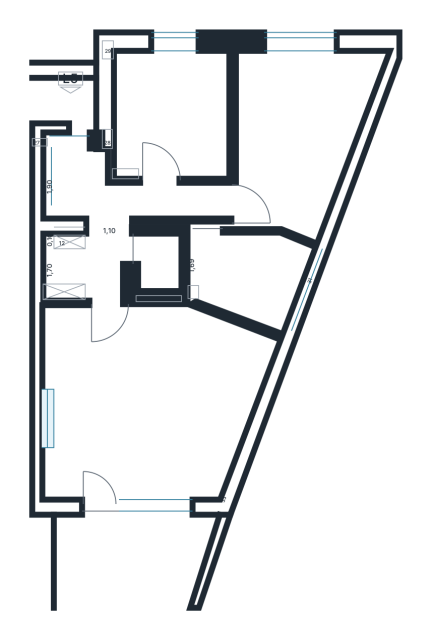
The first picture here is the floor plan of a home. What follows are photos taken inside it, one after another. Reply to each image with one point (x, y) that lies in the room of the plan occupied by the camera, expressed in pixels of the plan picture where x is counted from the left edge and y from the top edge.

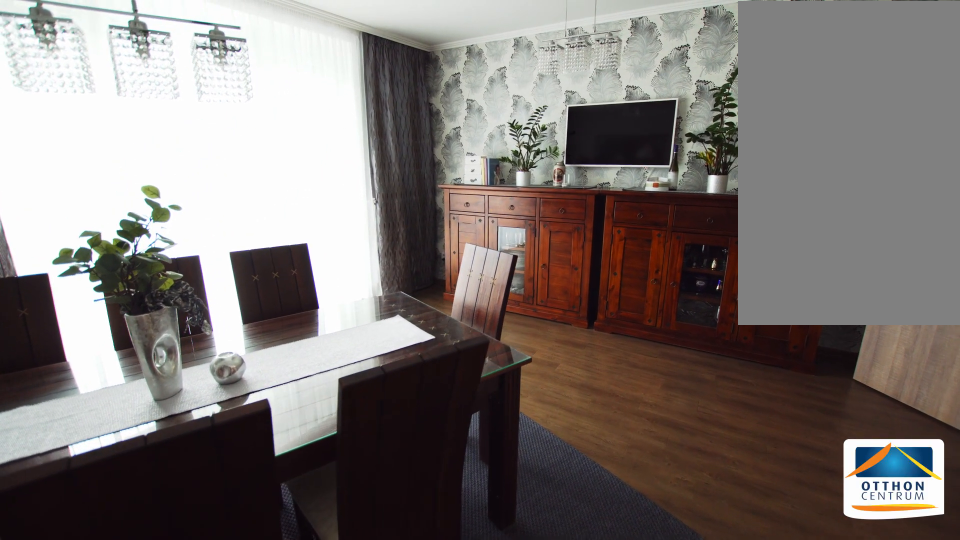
(150, 403)
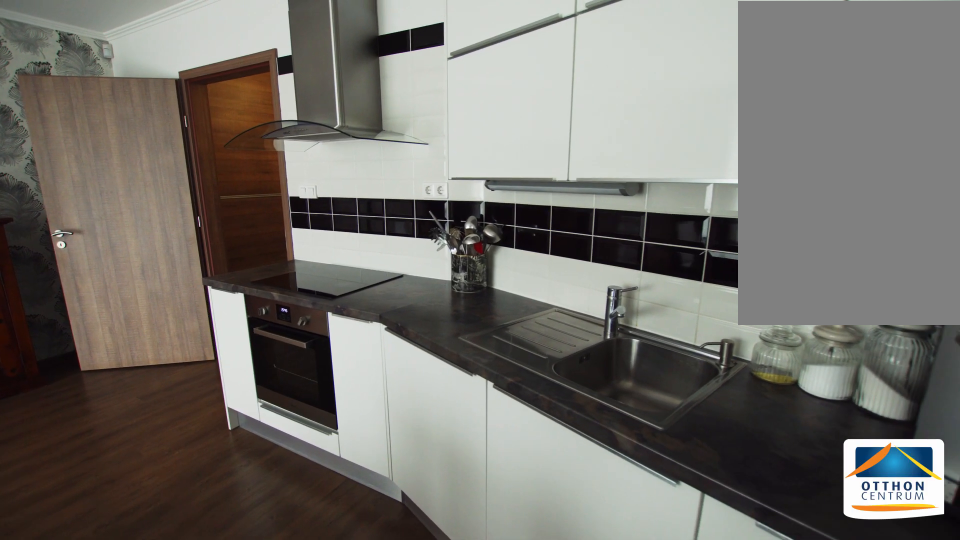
(150, 403)
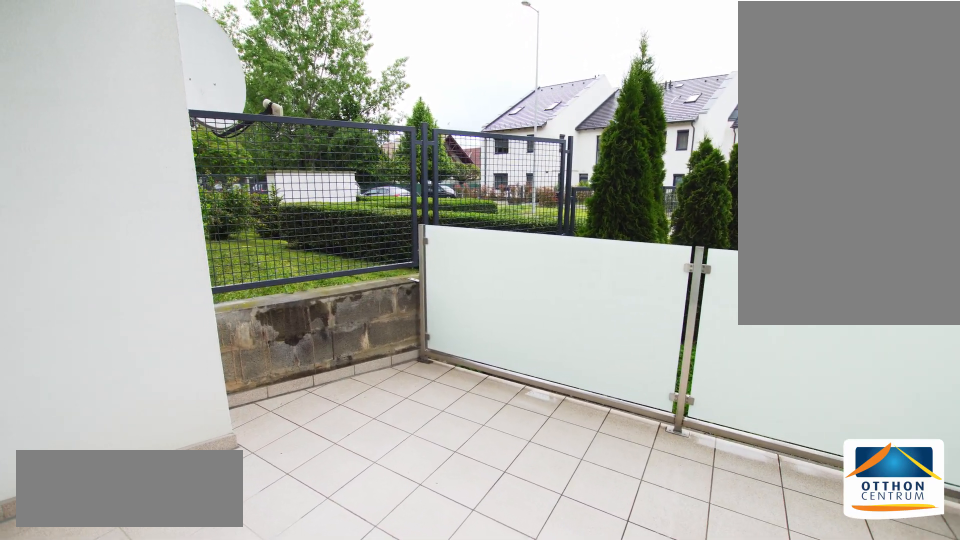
(150, 563)
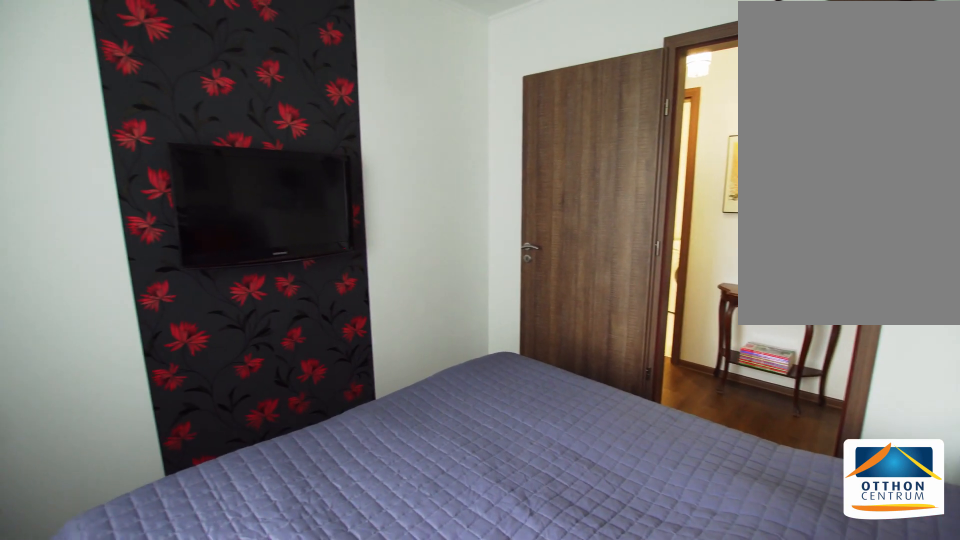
(171, 118)
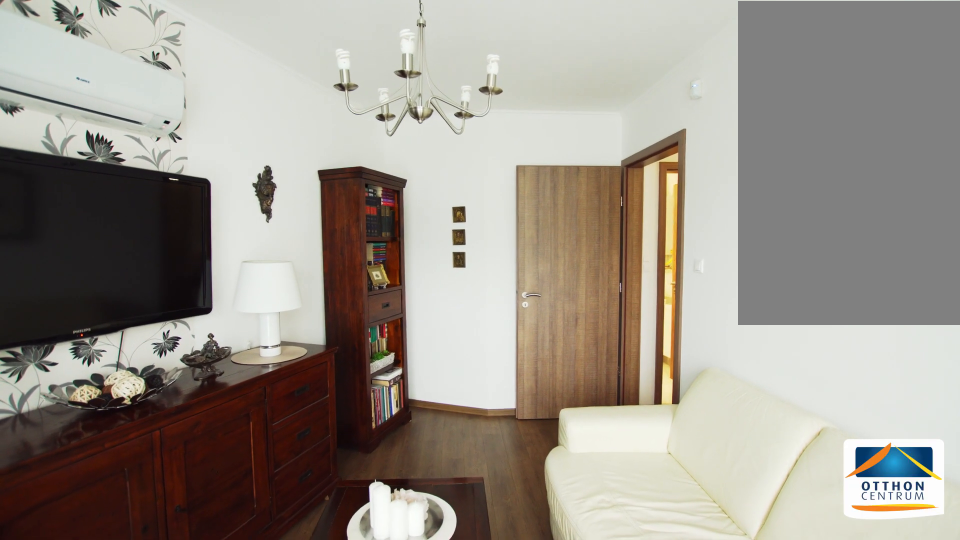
(243, 138)
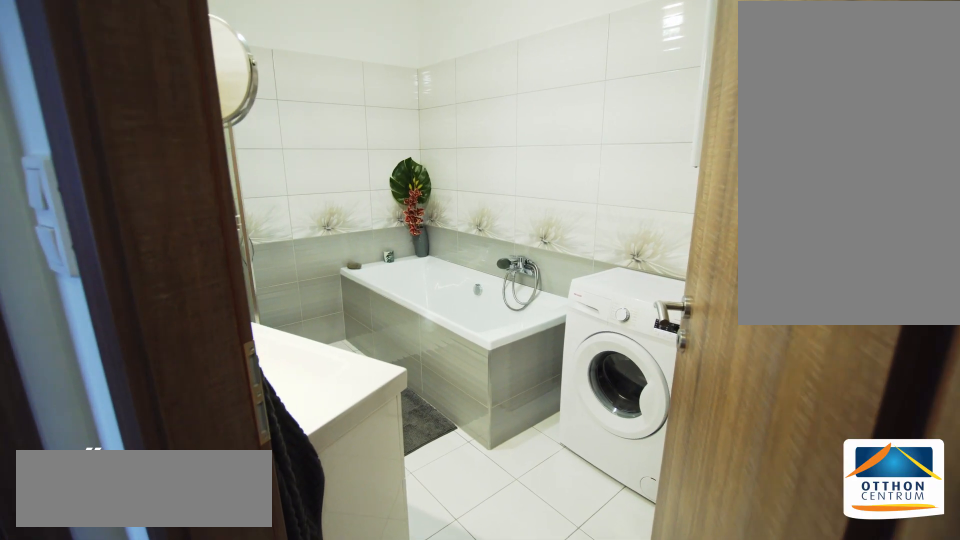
(258, 273)
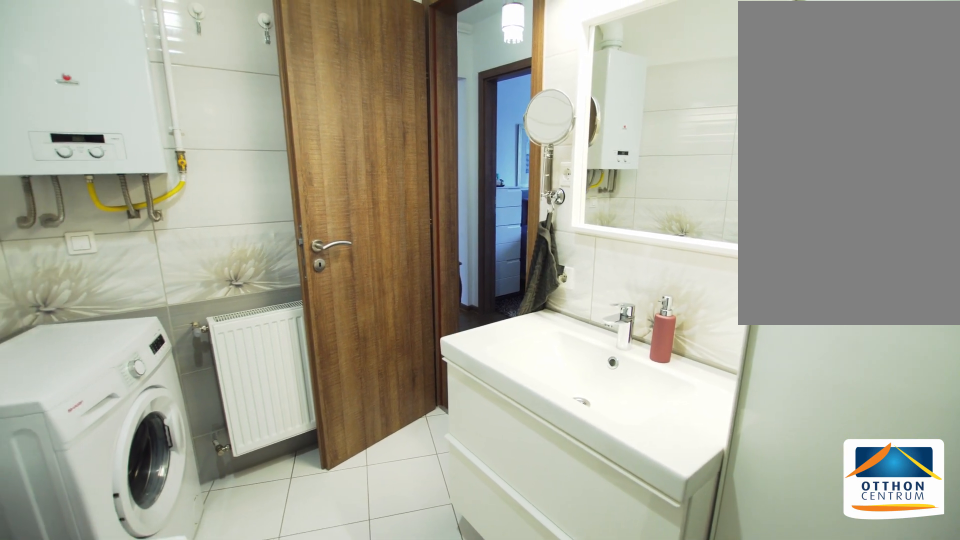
(258, 273)
